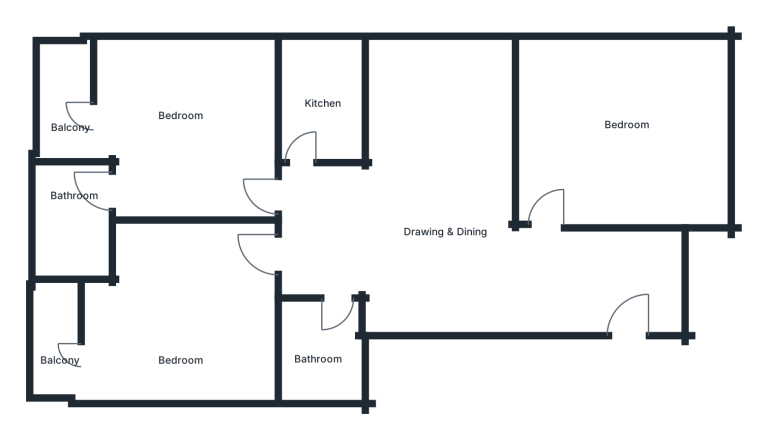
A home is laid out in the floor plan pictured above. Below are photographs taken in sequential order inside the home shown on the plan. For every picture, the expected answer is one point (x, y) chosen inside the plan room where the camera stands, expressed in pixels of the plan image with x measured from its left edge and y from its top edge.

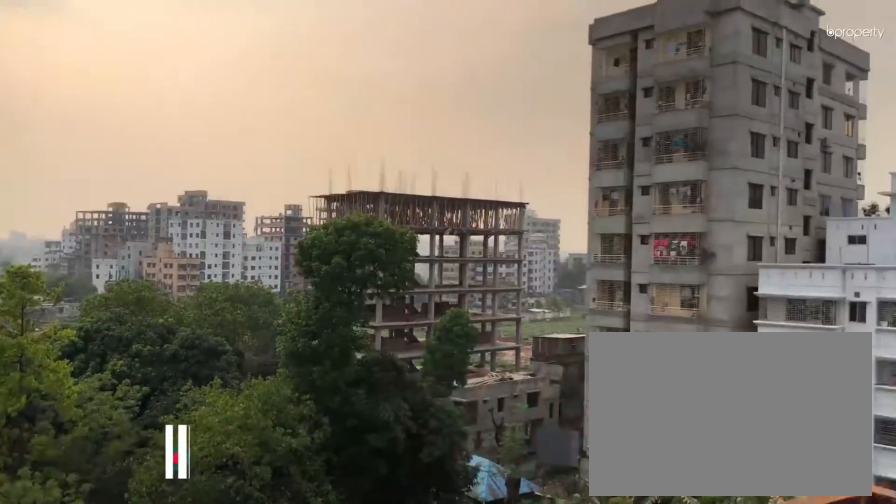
(61, 101)
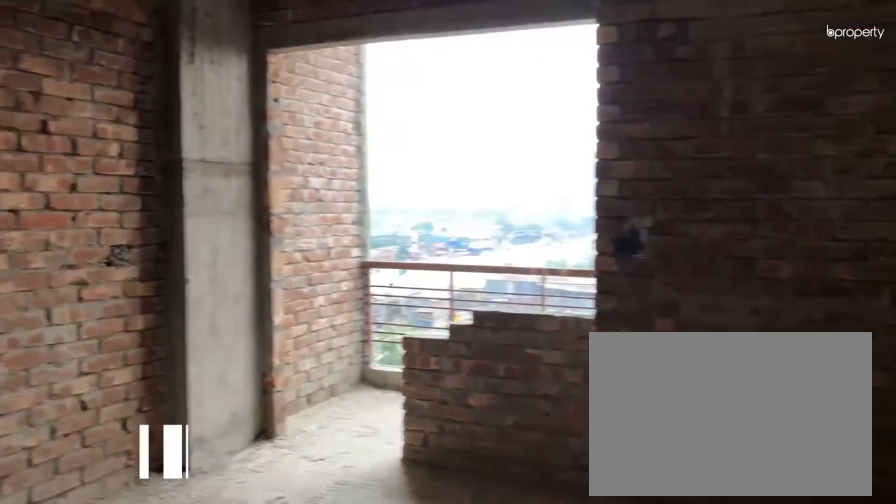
(182, 331)
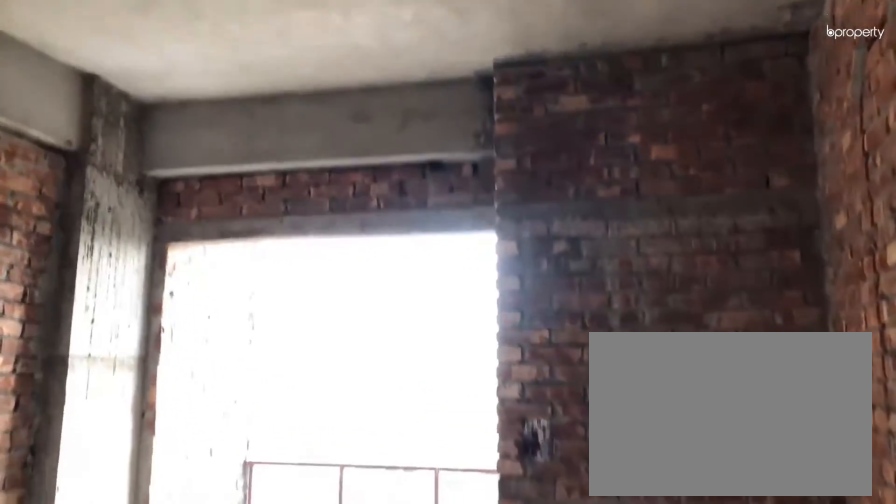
(175, 339)
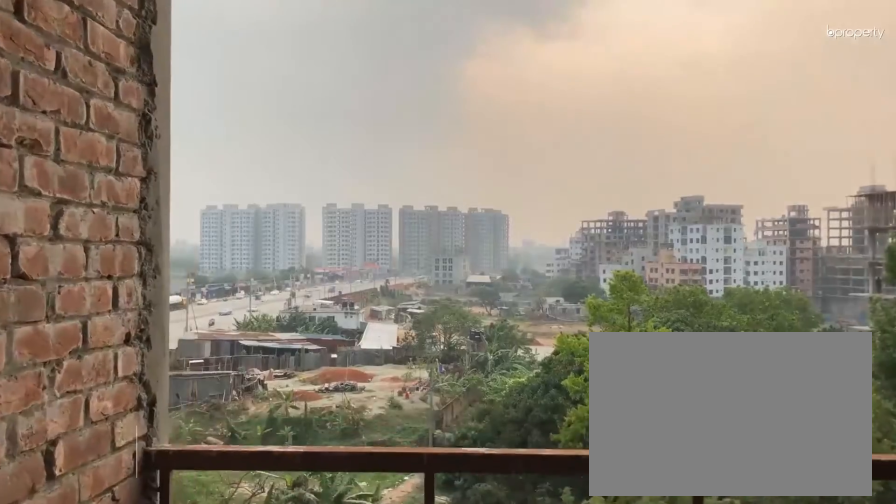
(52, 336)
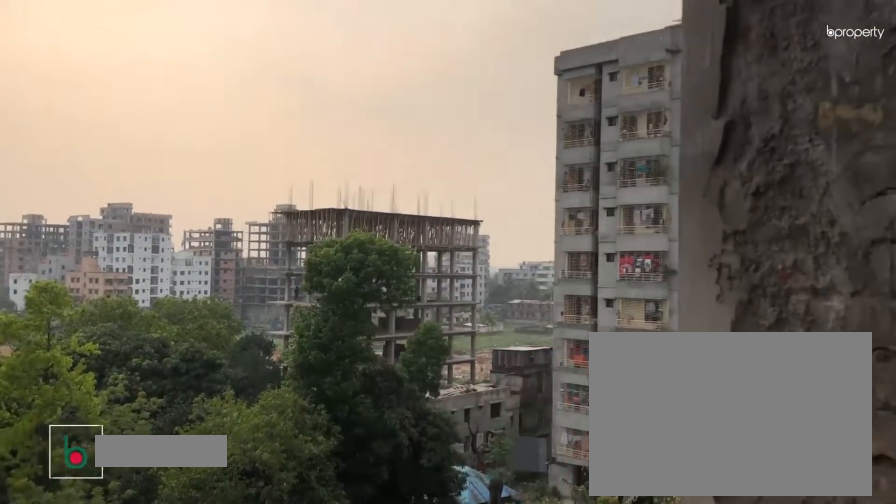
(52, 336)
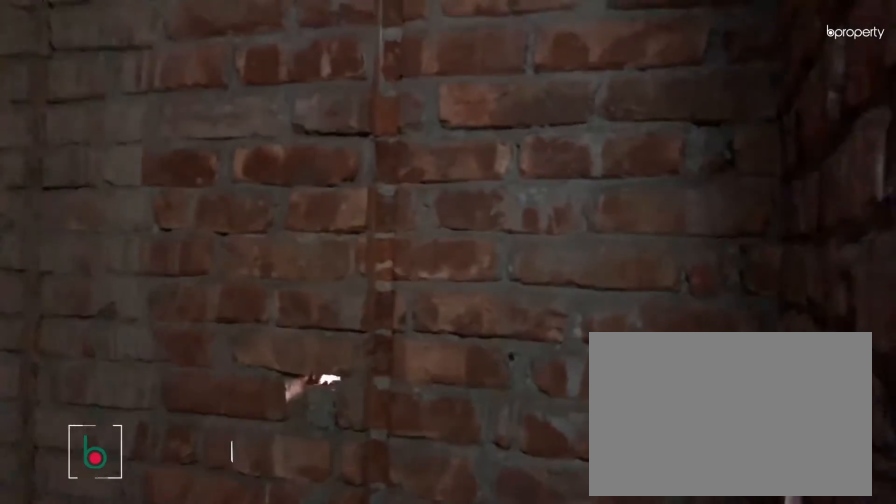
(321, 343)
